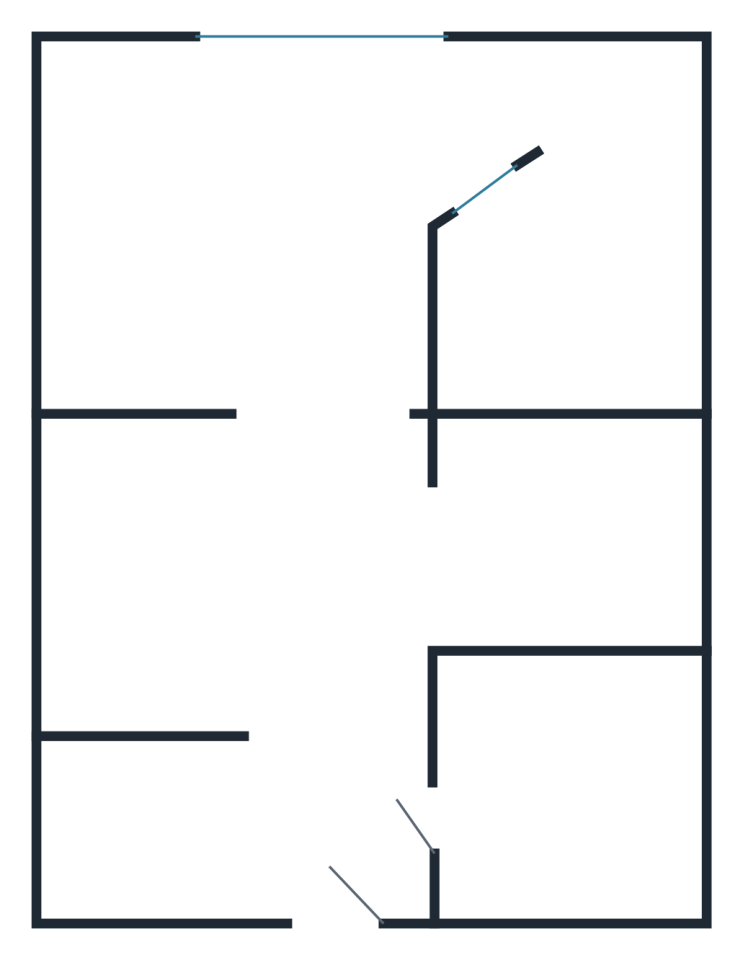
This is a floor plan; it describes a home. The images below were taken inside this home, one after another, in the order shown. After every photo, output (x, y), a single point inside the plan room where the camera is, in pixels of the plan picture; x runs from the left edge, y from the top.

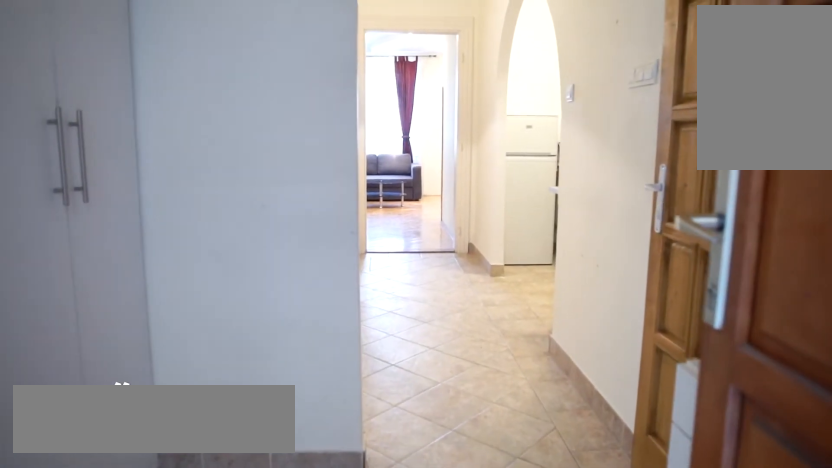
(289, 817)
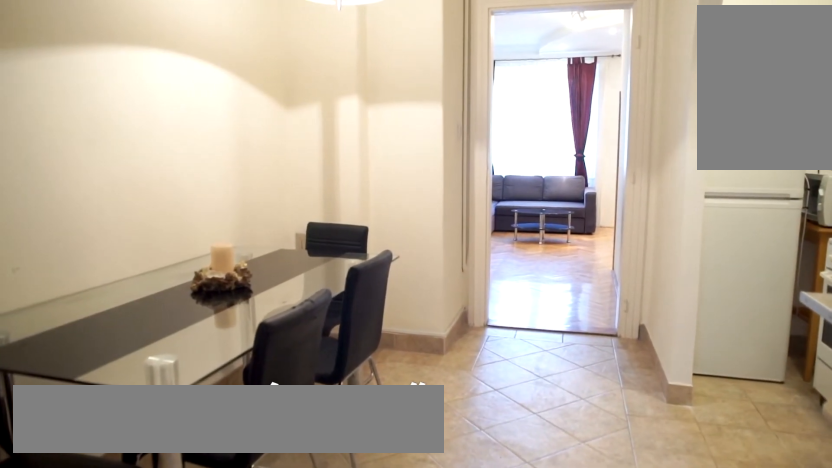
(262, 599)
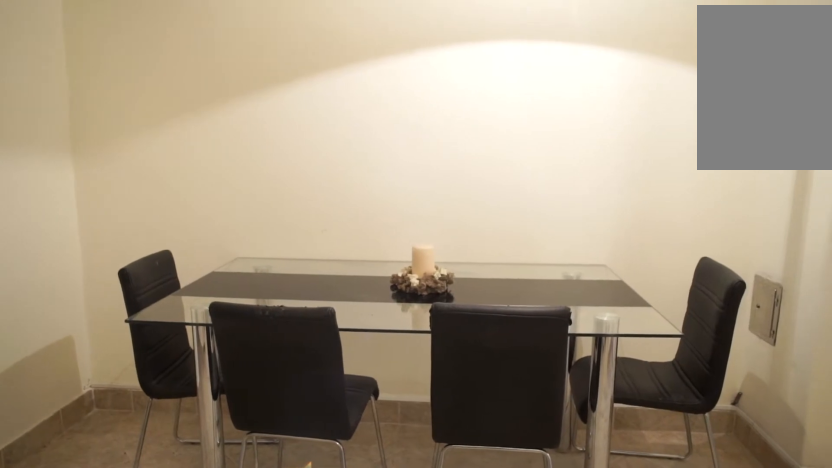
(262, 599)
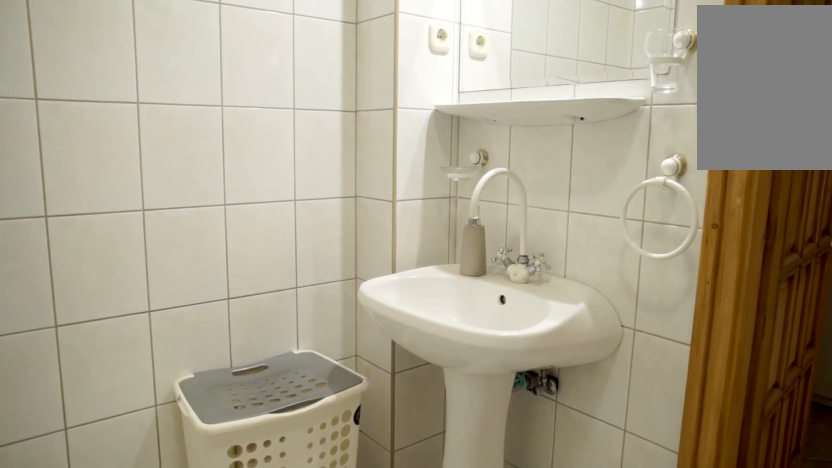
(541, 785)
